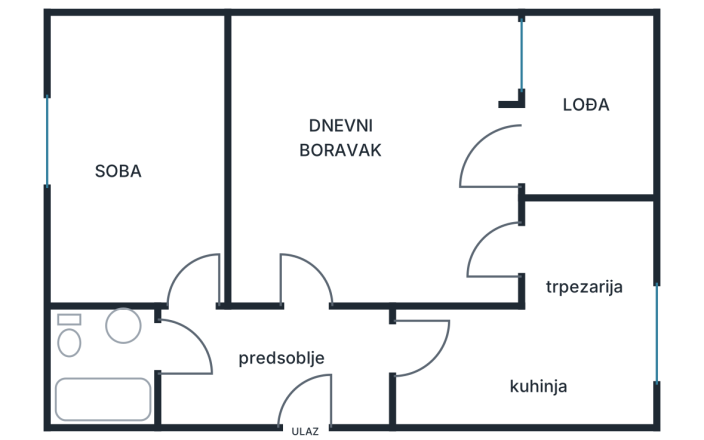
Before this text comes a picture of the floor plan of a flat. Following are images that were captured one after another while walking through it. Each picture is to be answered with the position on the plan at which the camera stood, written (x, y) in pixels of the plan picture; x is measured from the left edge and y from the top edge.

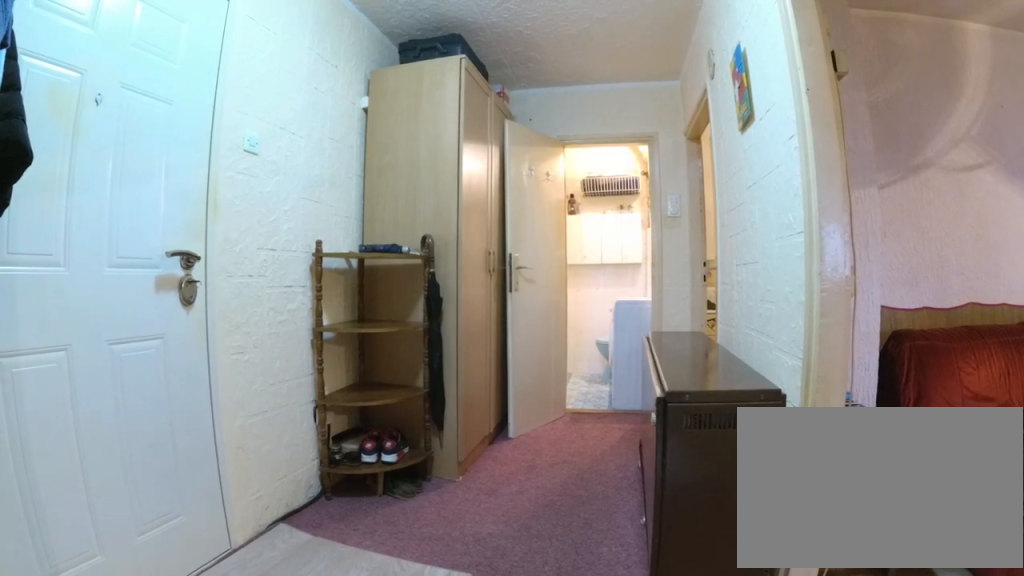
(385, 349)
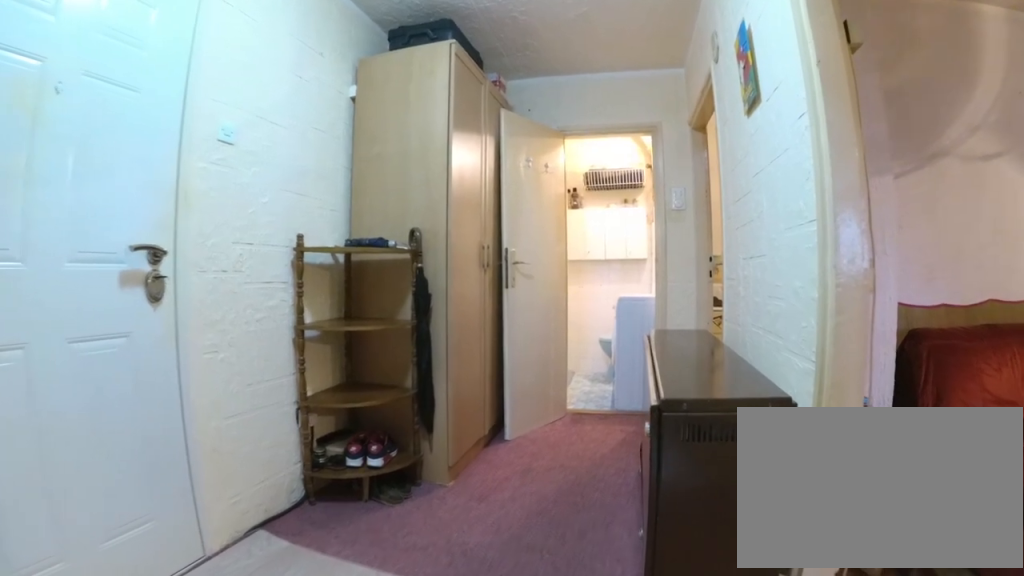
(382, 349)
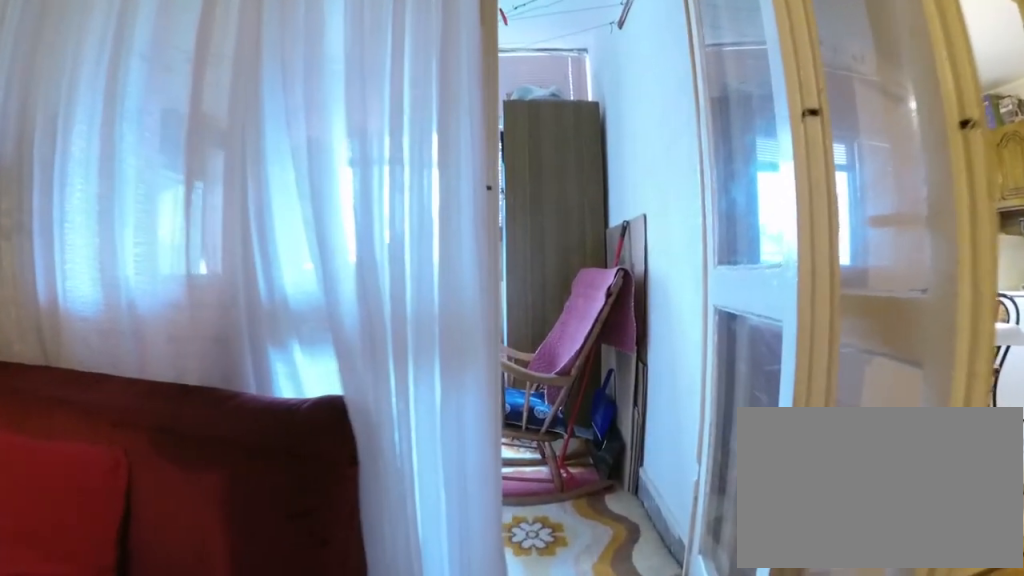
(406, 141)
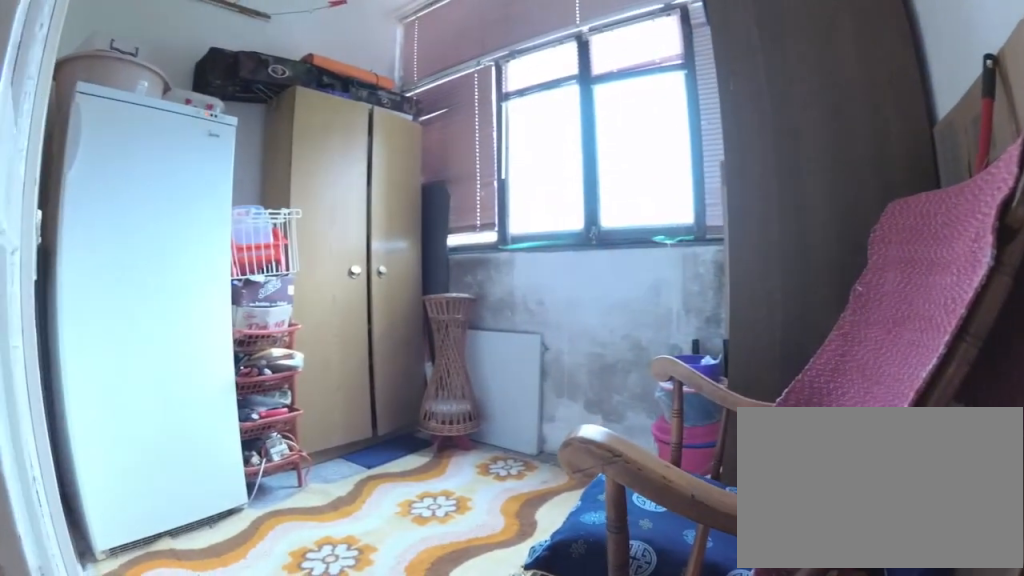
(510, 161)
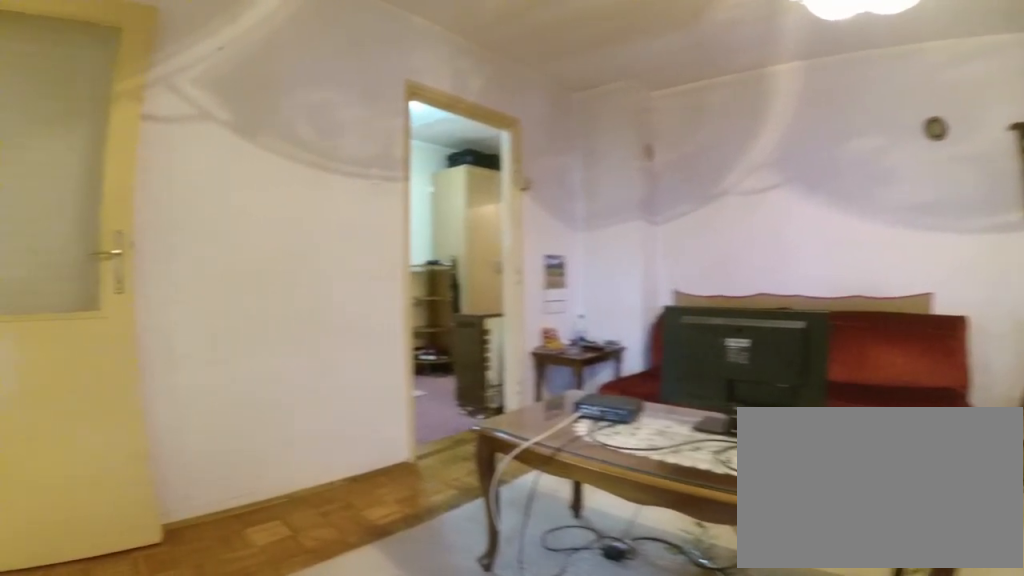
(475, 156)
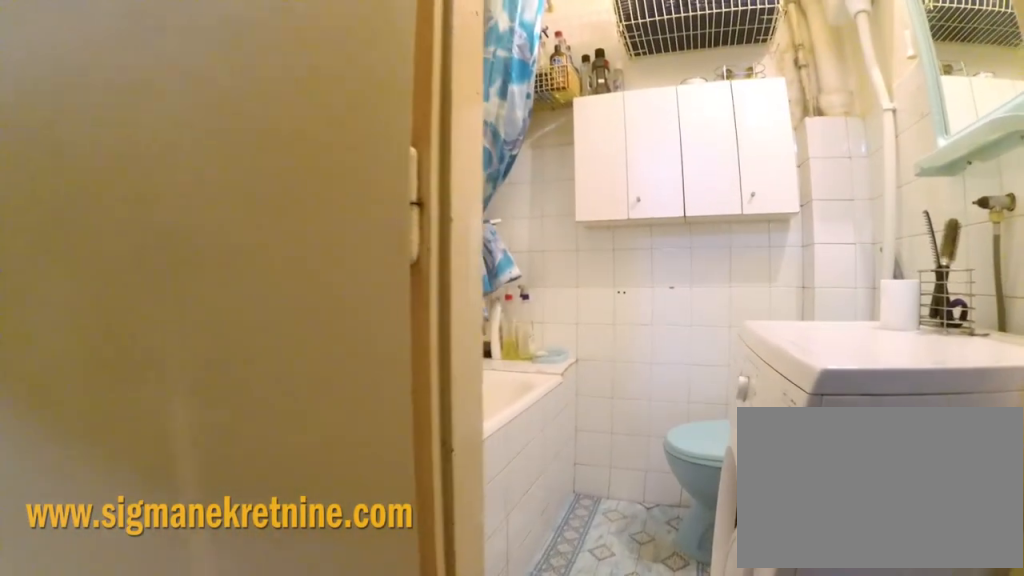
(192, 343)
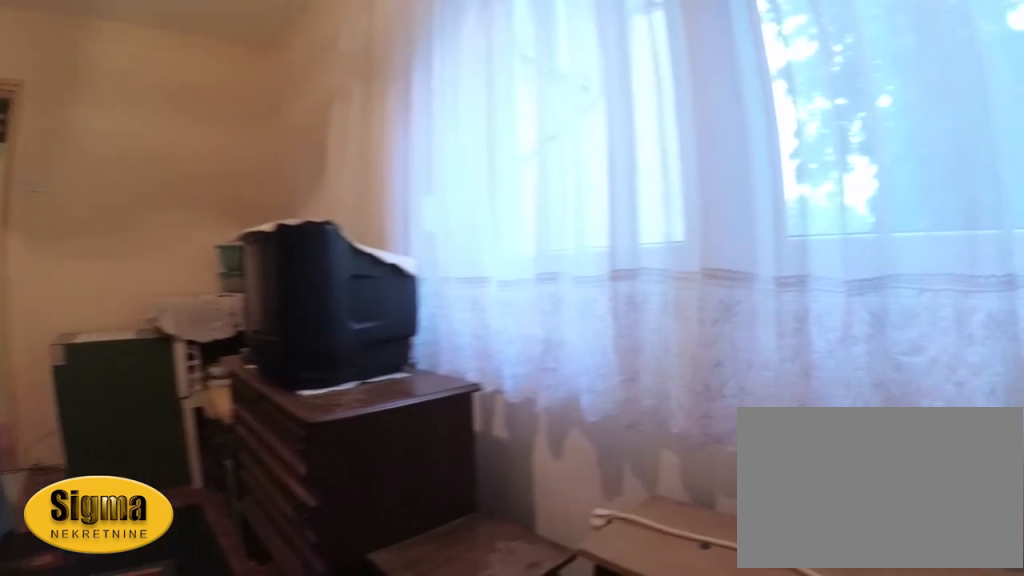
(107, 120)
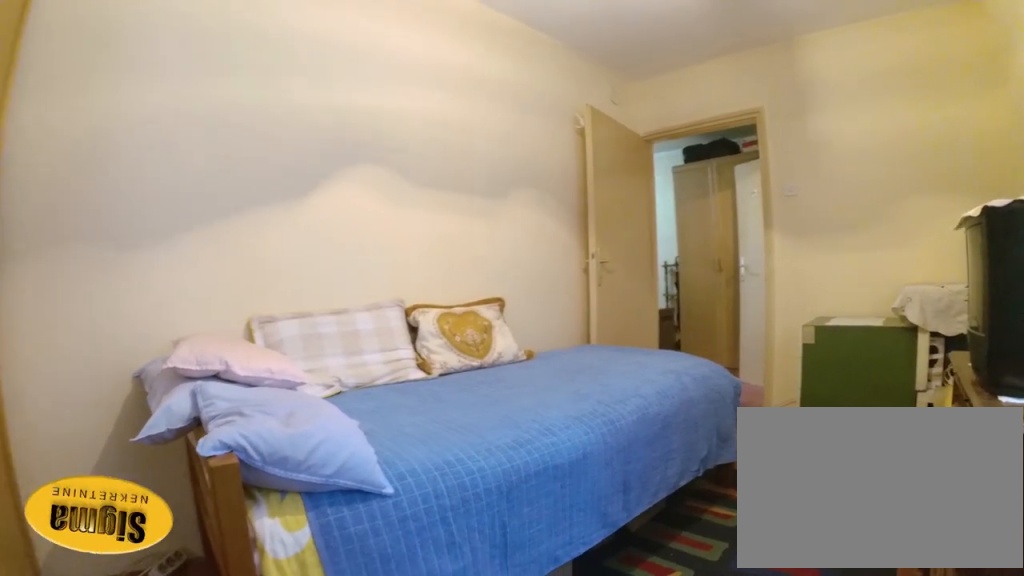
(86, 94)
